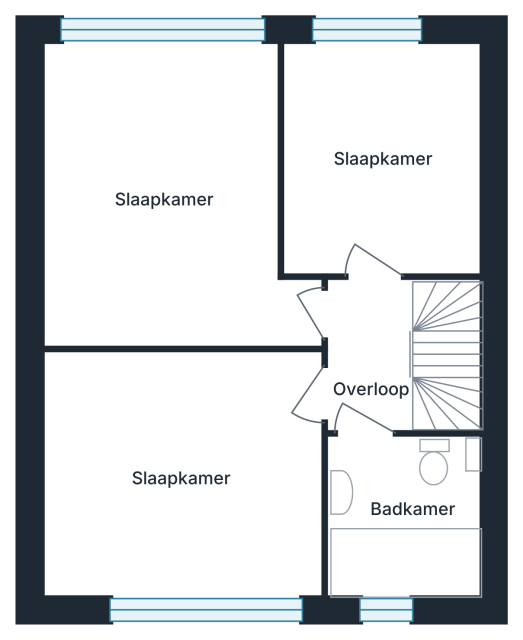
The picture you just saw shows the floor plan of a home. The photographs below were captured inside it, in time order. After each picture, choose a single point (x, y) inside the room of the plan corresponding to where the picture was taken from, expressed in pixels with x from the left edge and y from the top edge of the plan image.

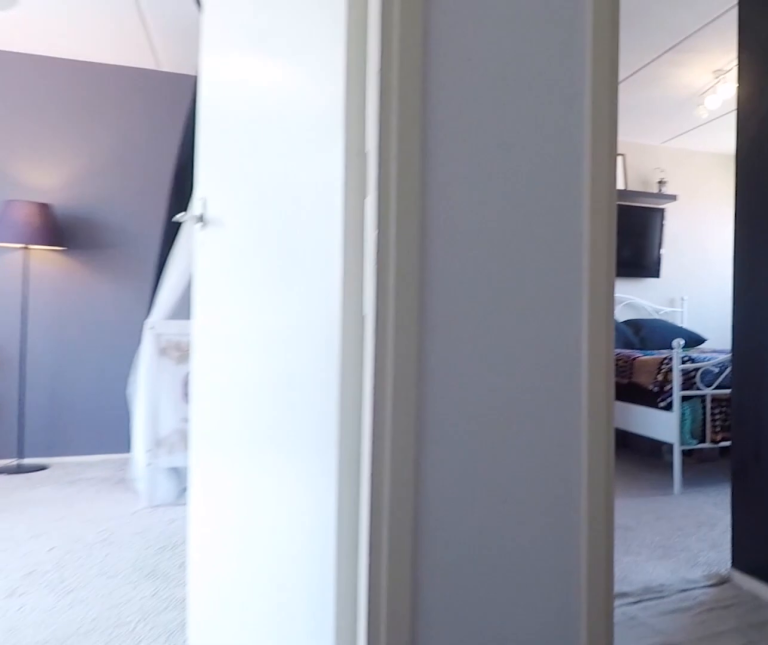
(370, 354)
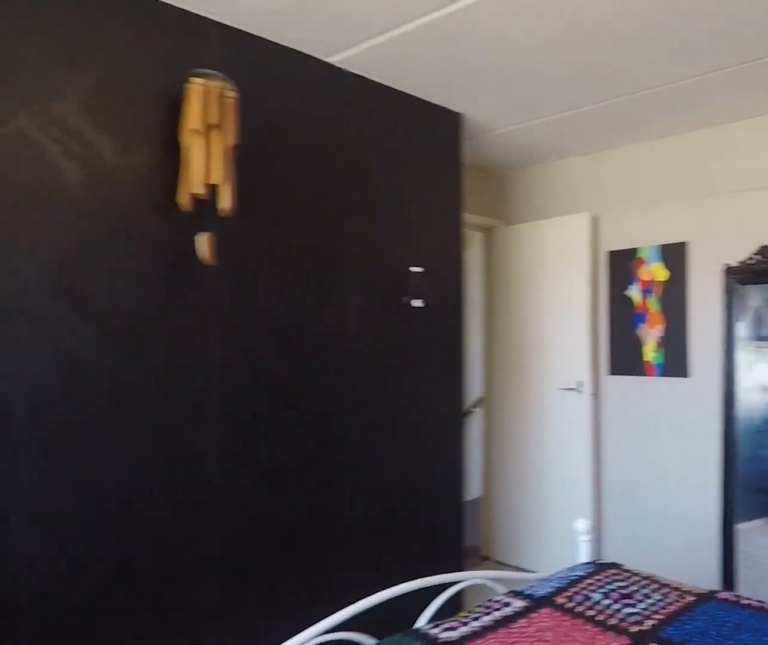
(109, 118)
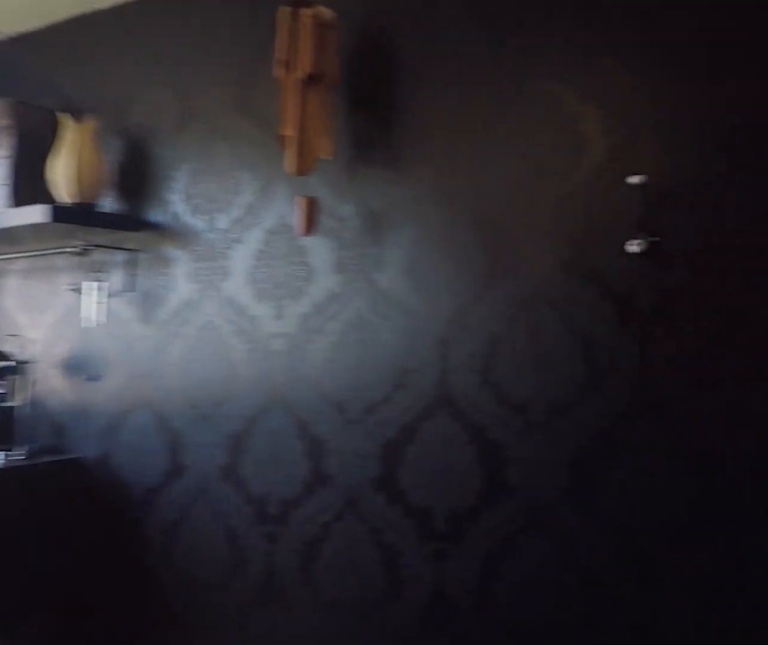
(109, 118)
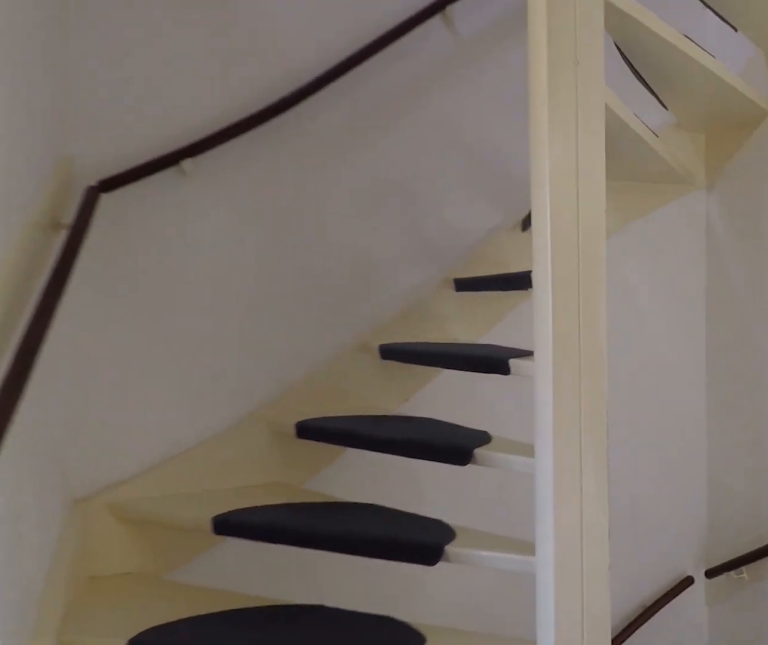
(369, 353)
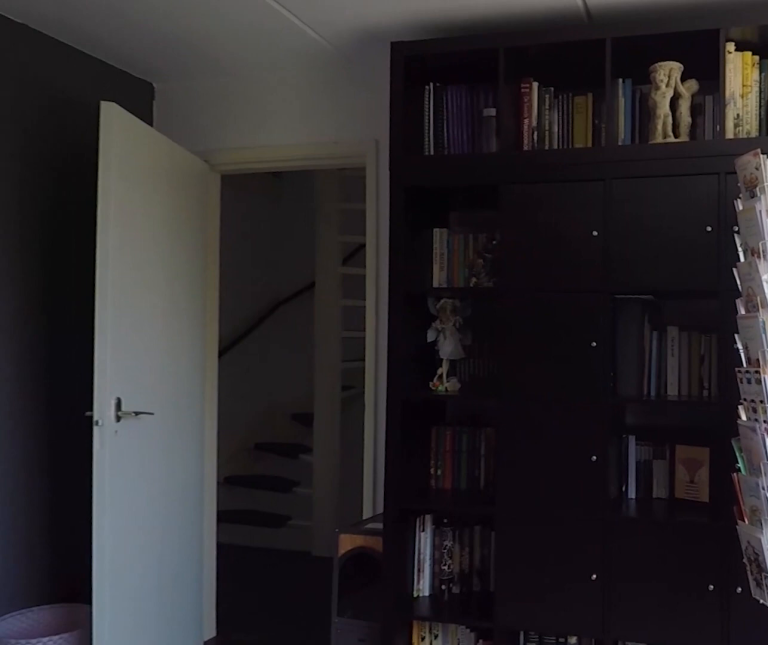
(179, 493)
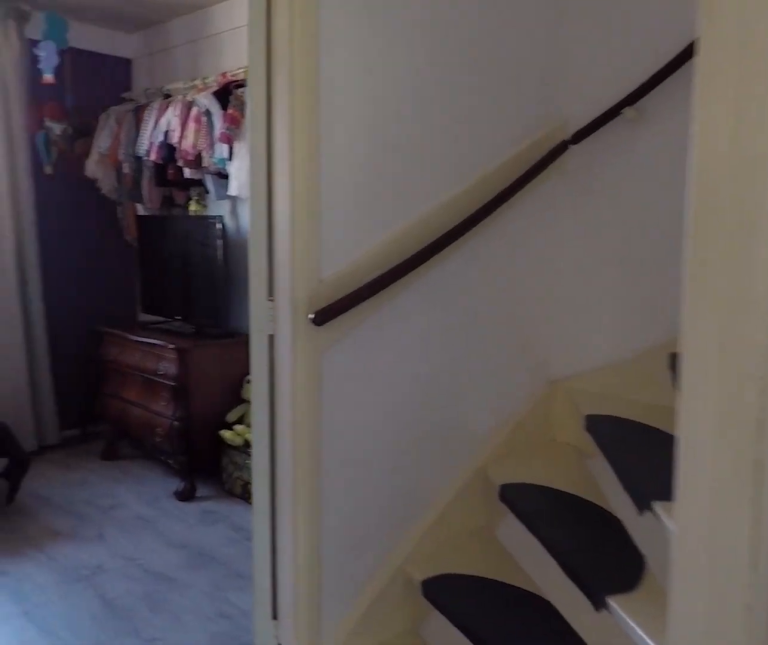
(370, 354)
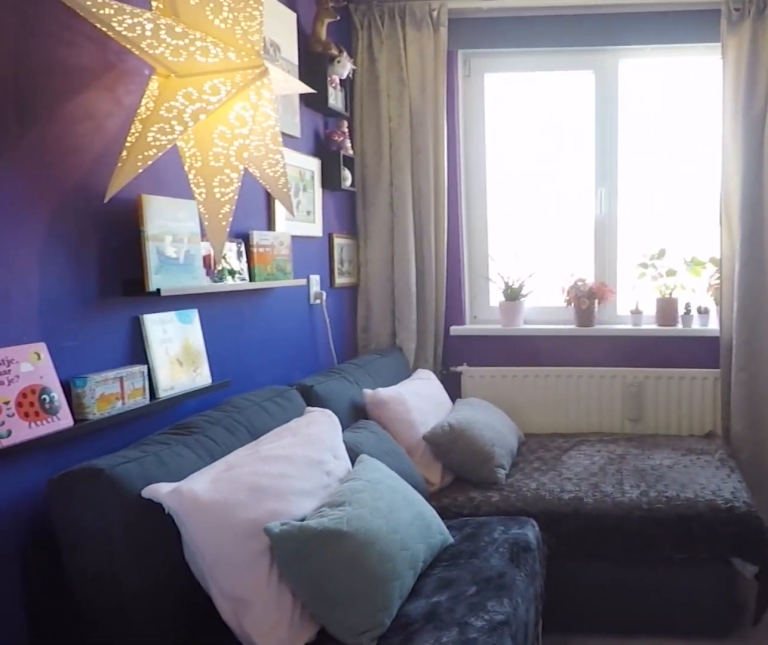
(383, 156)
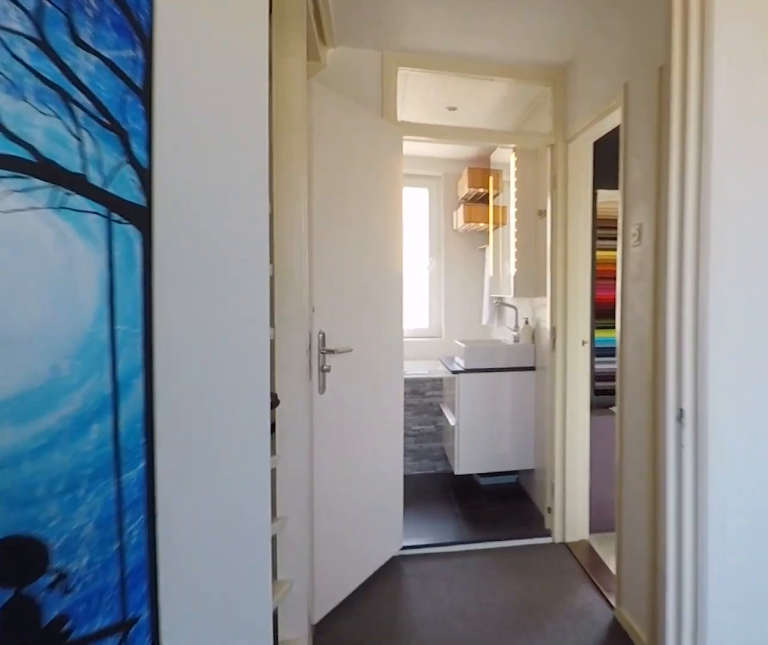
(383, 156)
